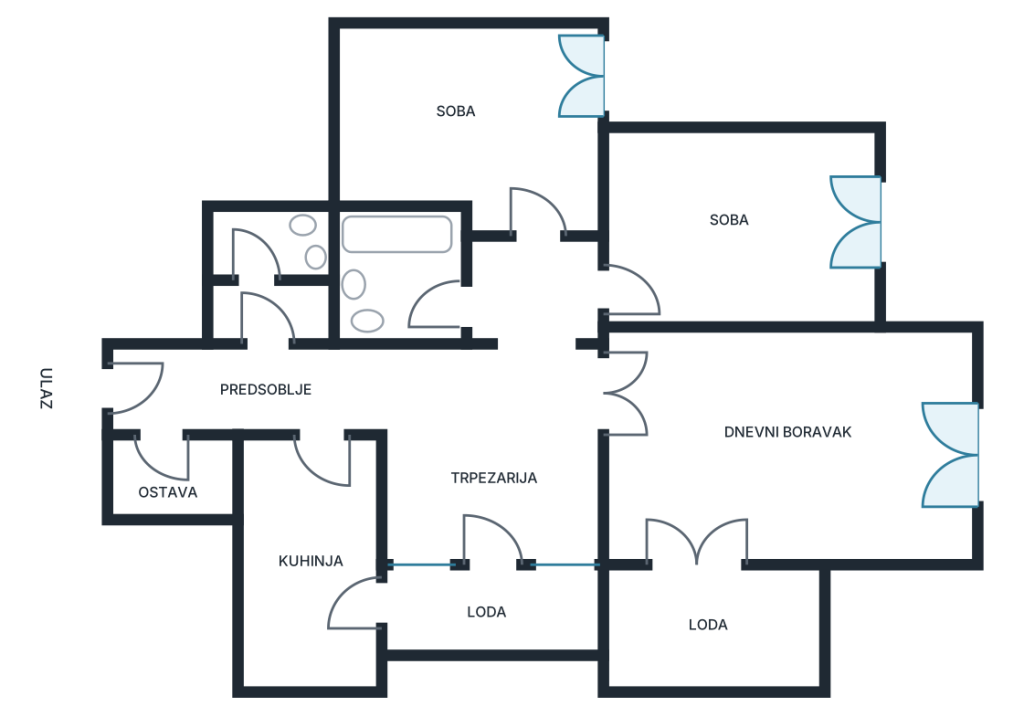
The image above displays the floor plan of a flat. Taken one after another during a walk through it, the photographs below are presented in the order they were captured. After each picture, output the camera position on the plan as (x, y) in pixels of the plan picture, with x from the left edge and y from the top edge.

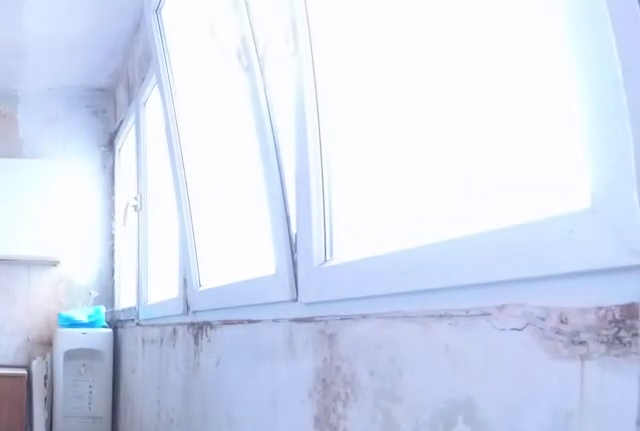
(382, 616)
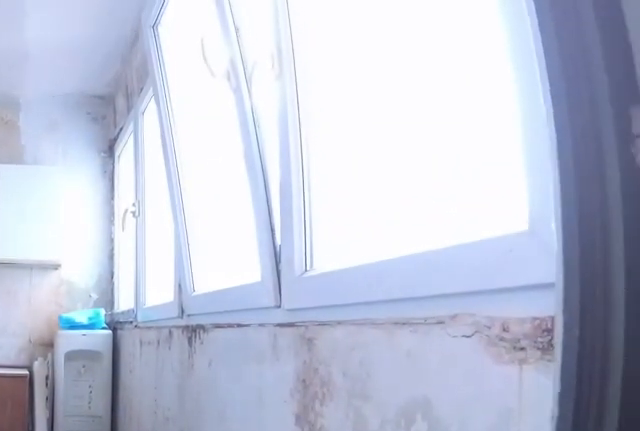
(366, 626)
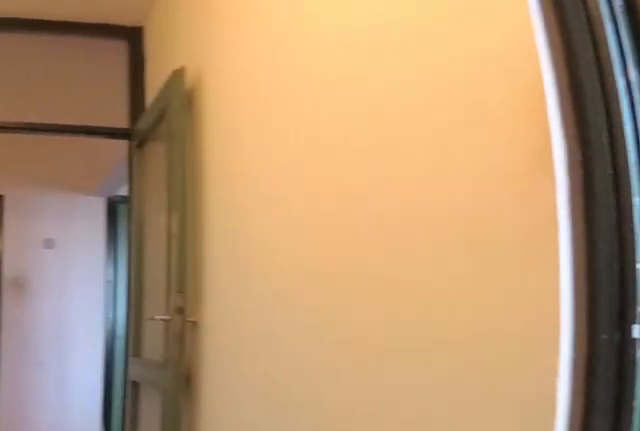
(320, 651)
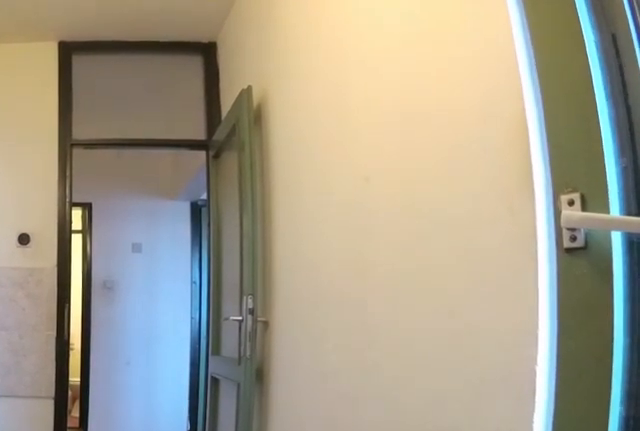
(320, 672)
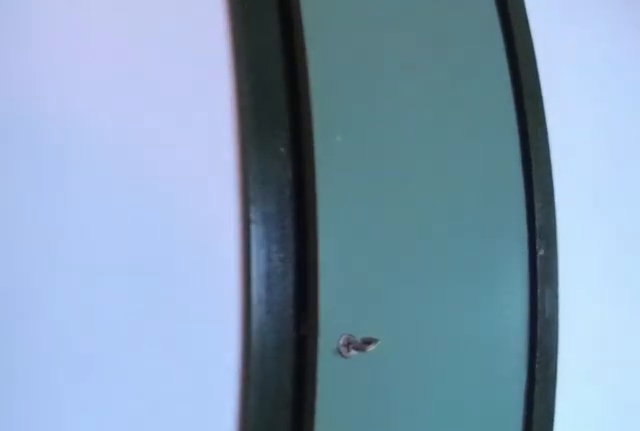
(316, 410)
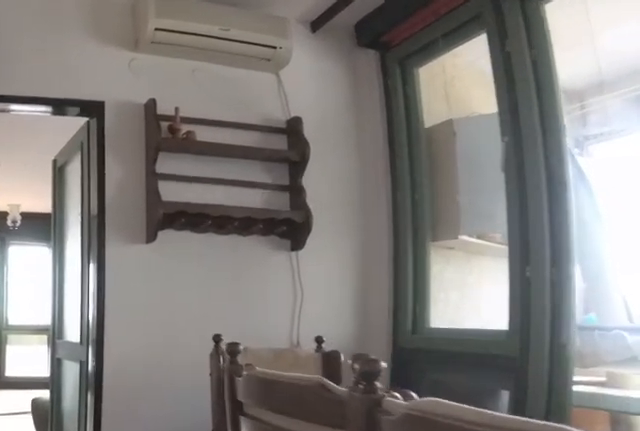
(393, 387)
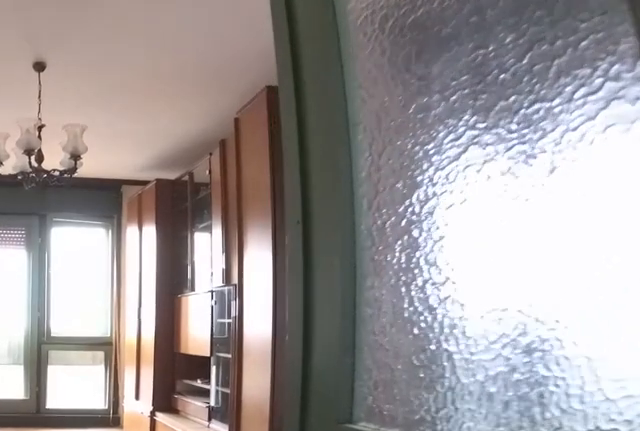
(507, 392)
